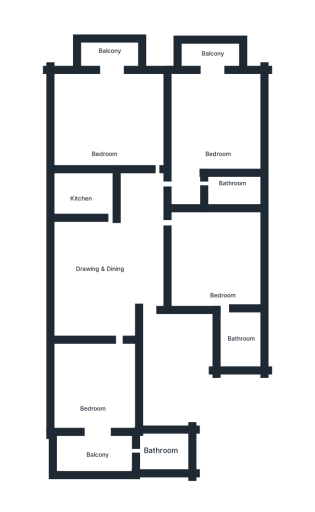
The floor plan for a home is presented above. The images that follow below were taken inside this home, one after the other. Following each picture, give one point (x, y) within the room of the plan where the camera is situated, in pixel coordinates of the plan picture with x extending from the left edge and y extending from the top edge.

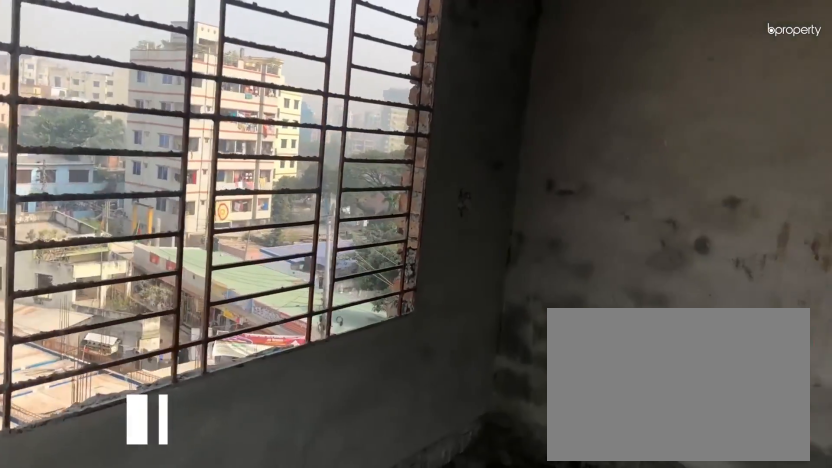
(97, 391)
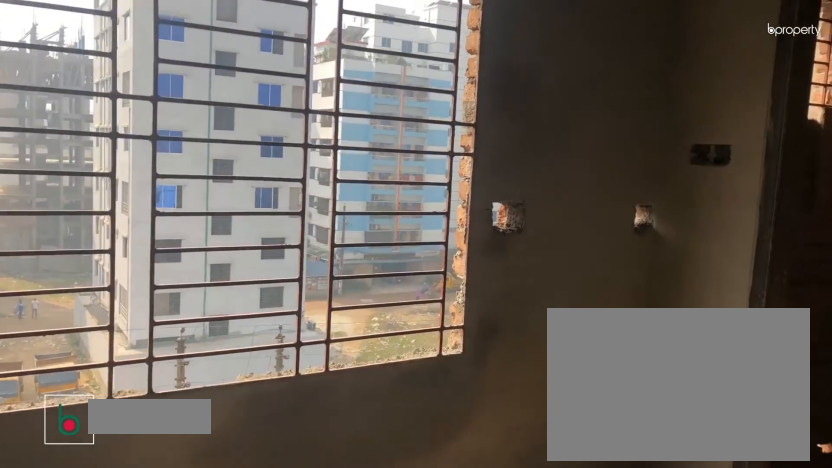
(224, 257)
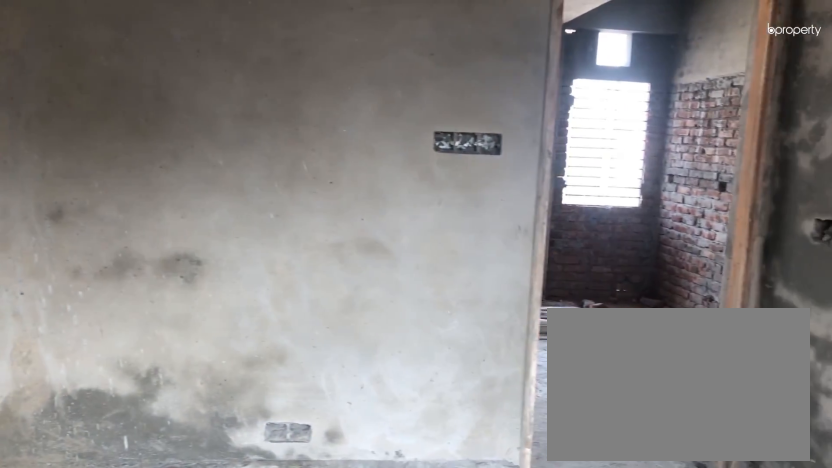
(224, 257)
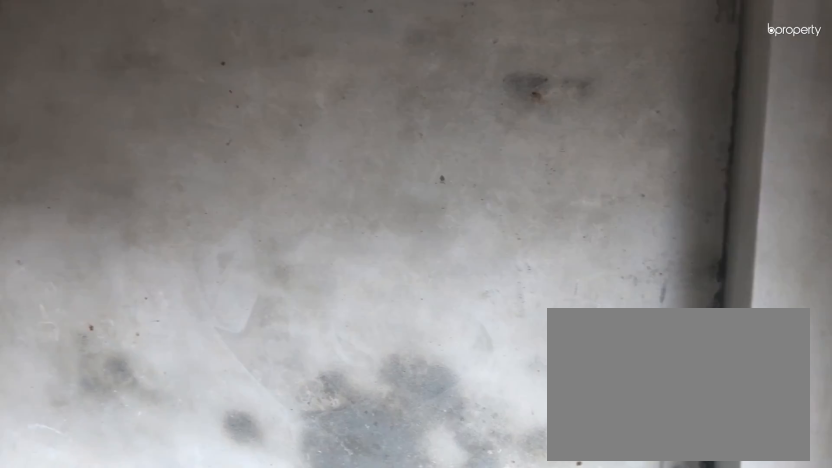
(220, 134)
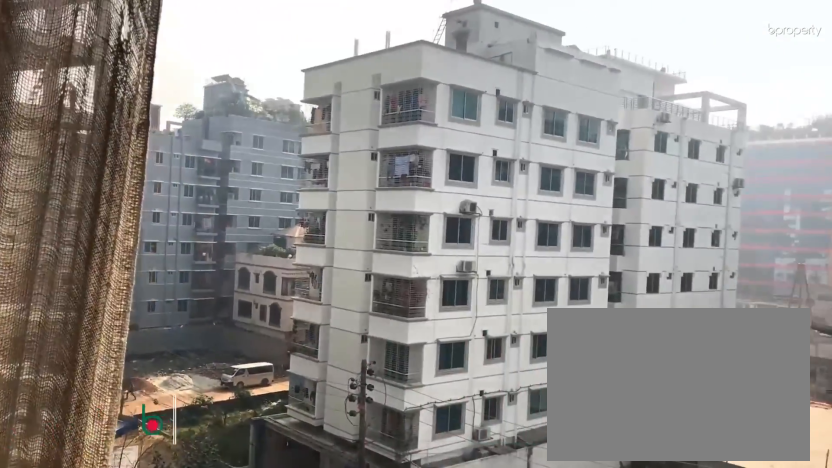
(211, 56)
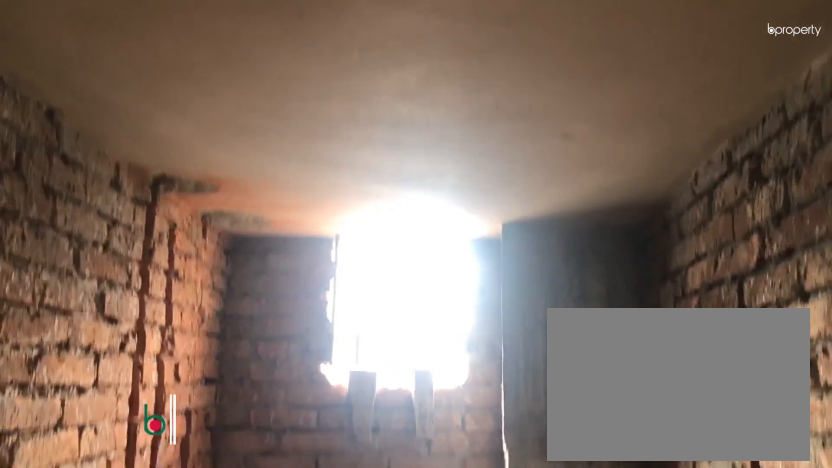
(233, 193)
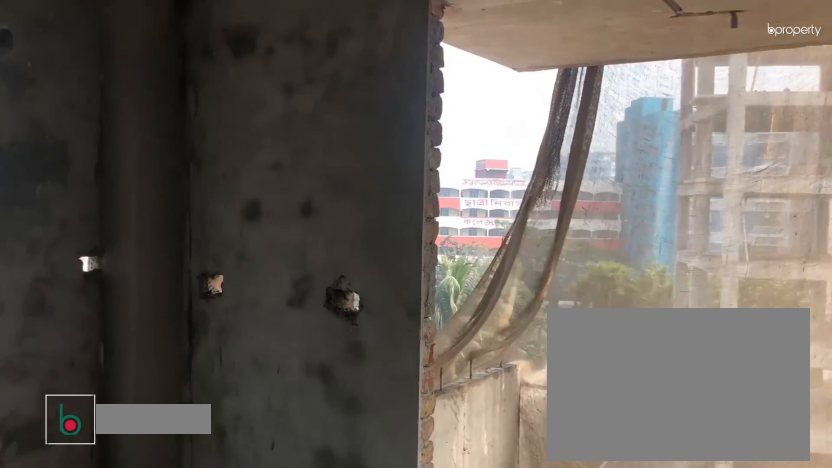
(110, 125)
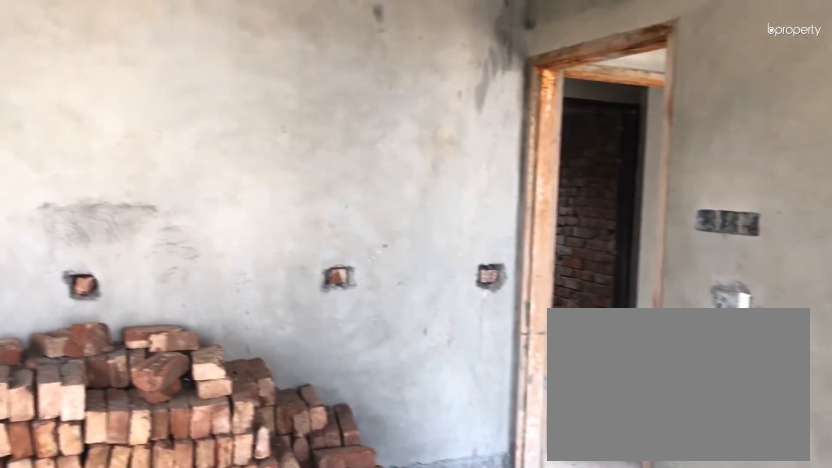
(110, 124)
